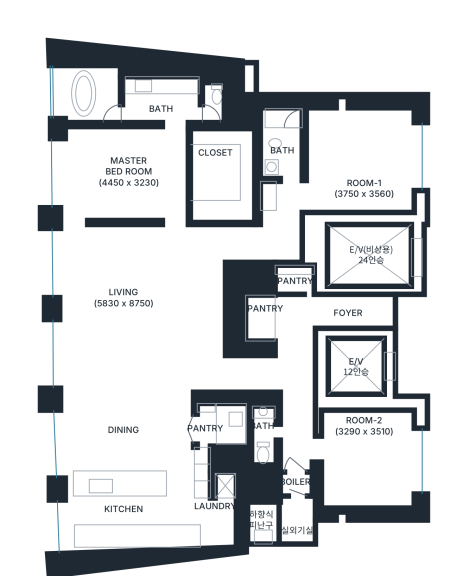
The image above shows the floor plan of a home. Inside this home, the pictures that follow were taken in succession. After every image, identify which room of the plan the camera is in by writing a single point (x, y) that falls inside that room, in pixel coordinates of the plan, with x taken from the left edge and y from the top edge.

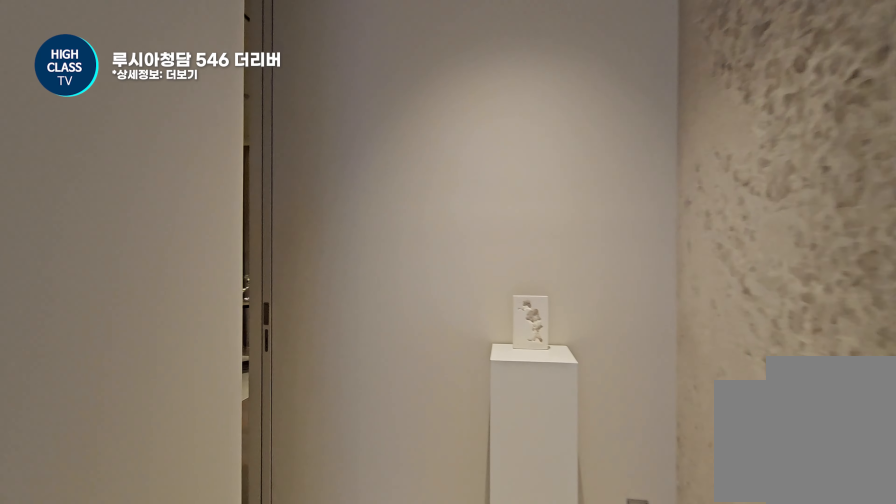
(262, 241)
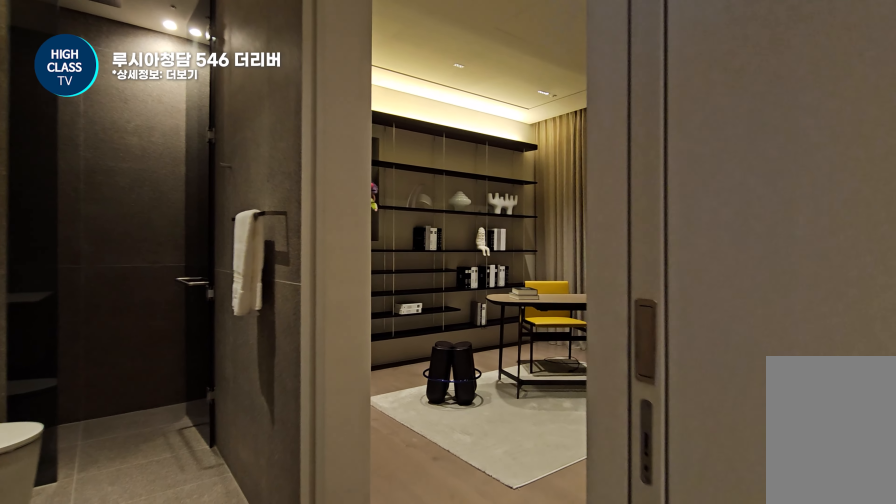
(262, 241)
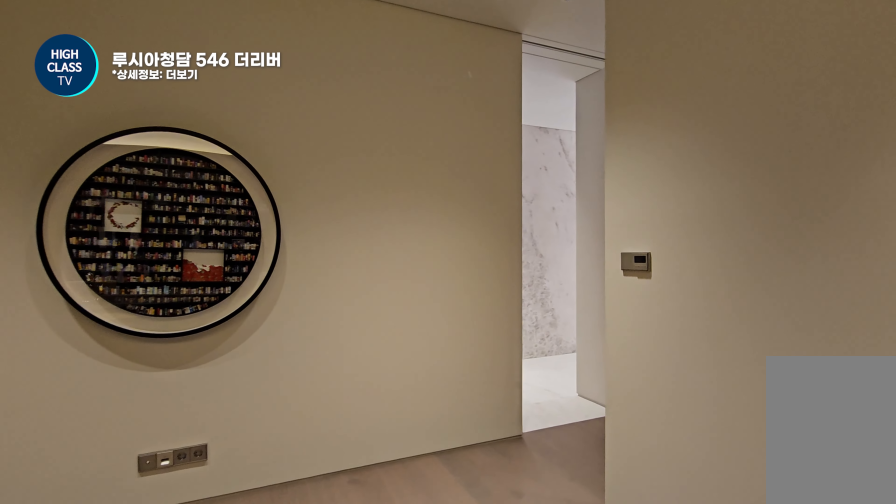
(336, 157)
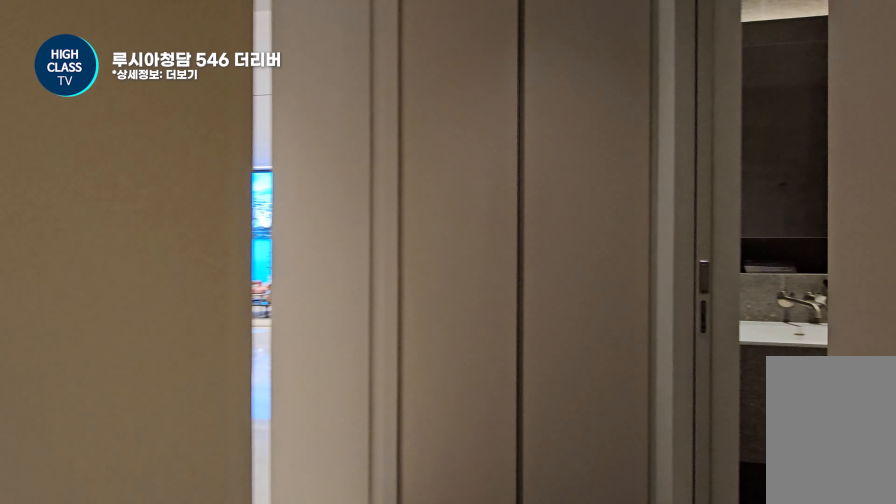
(336, 157)
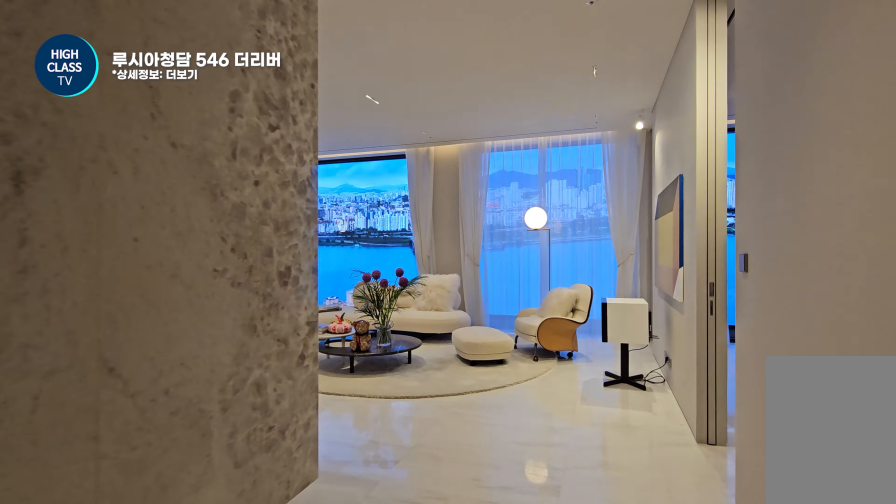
(262, 241)
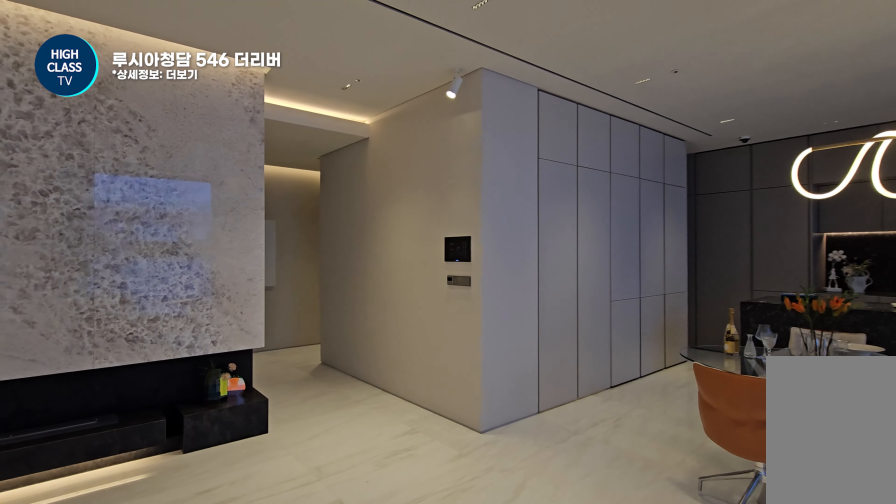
(140, 304)
